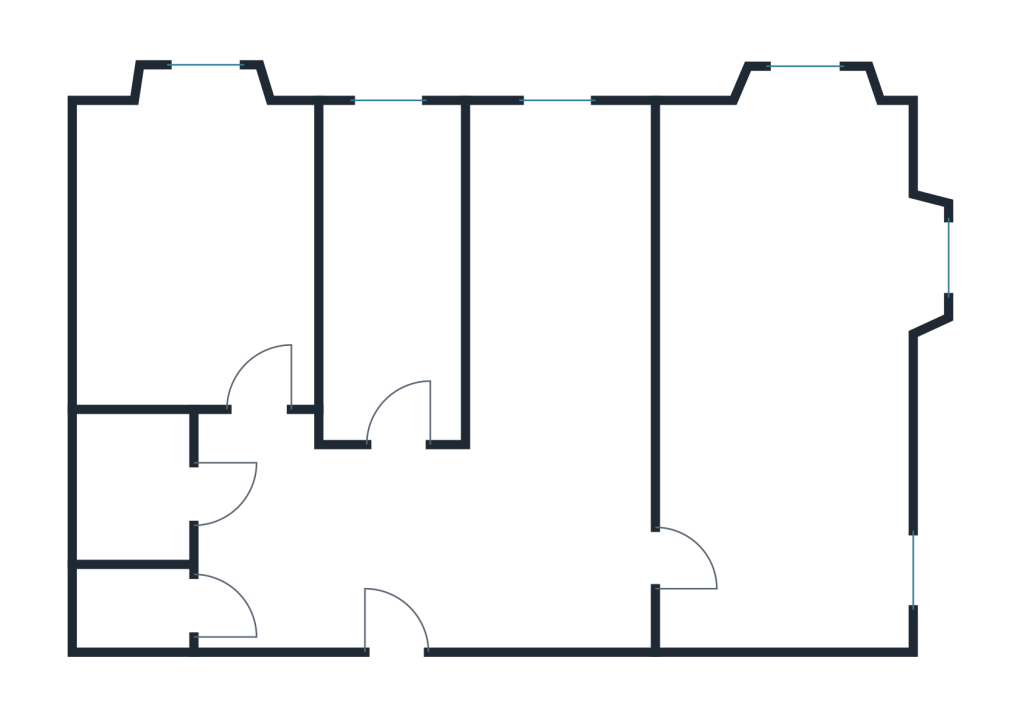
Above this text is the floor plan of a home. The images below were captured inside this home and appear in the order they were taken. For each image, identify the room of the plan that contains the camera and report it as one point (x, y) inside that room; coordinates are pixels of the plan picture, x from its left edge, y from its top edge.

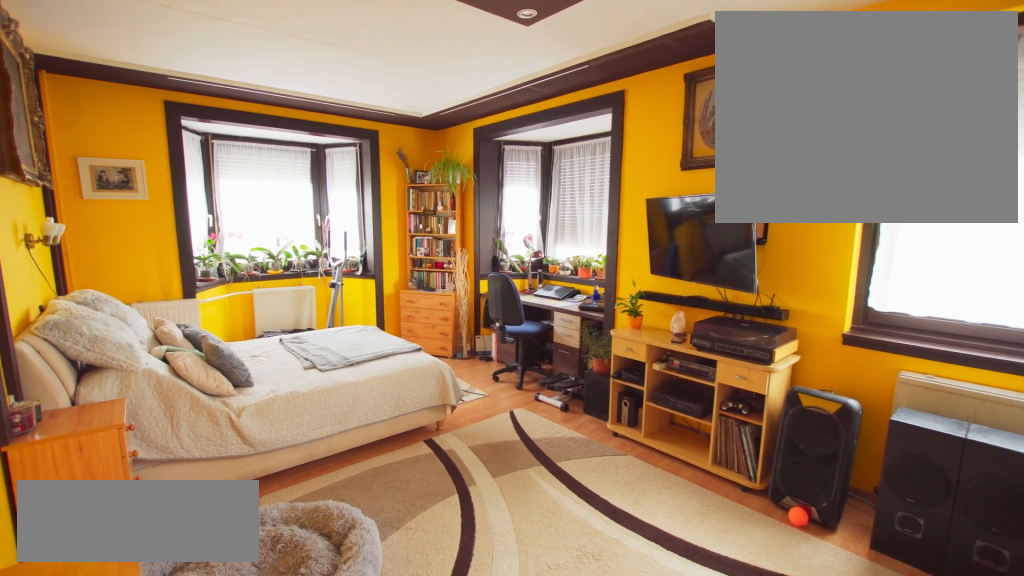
(788, 379)
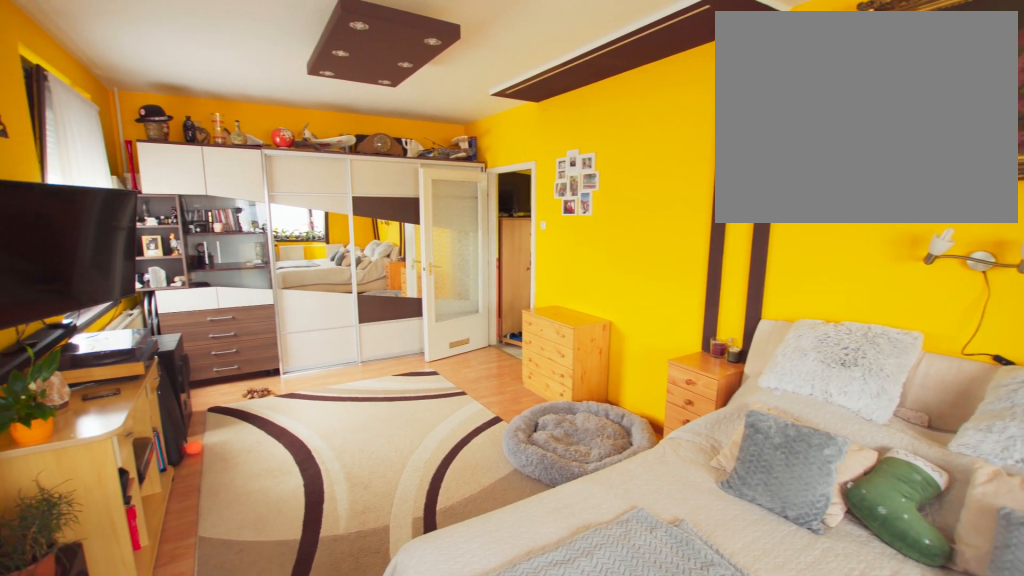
(789, 378)
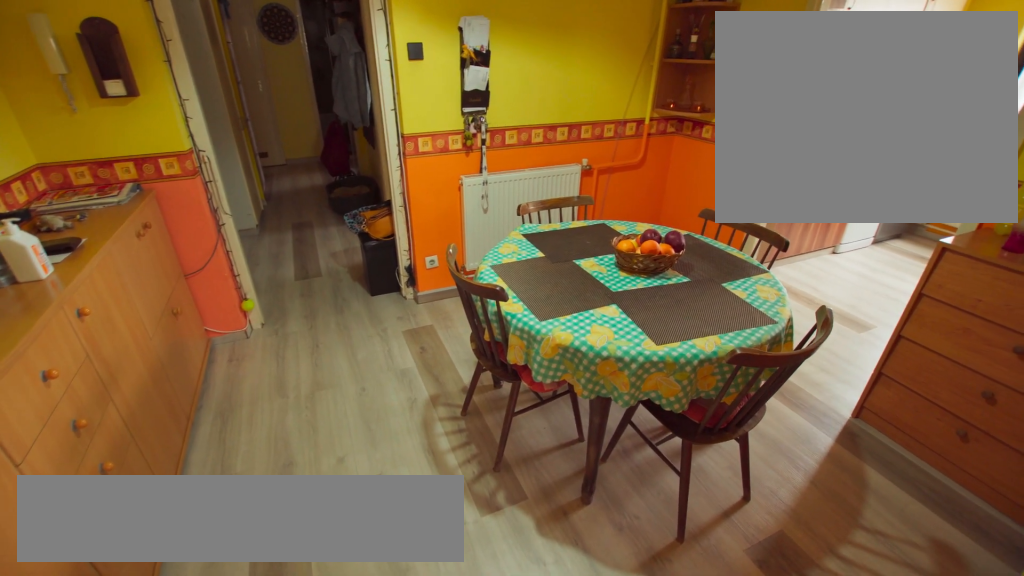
(564, 528)
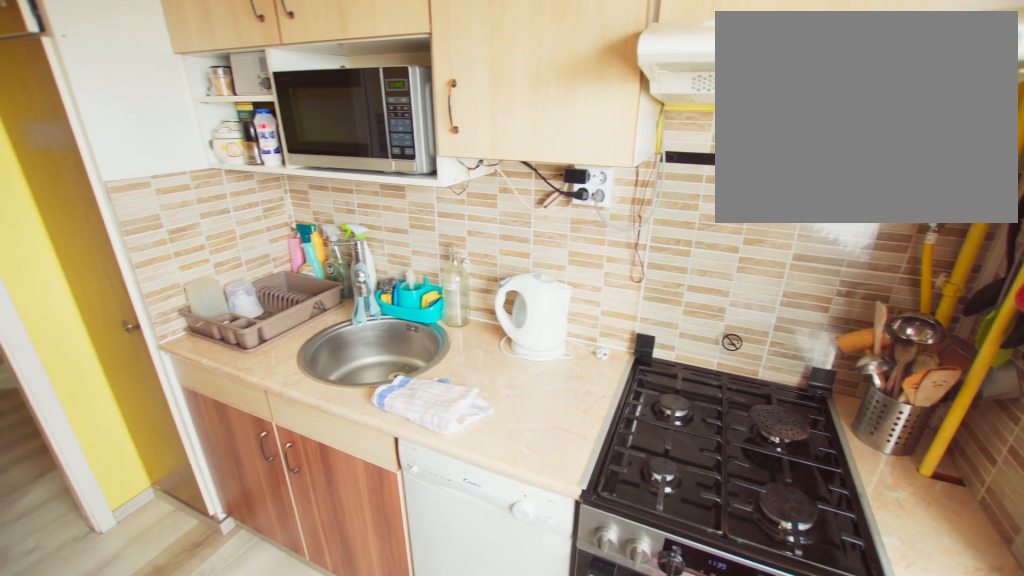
(565, 280)
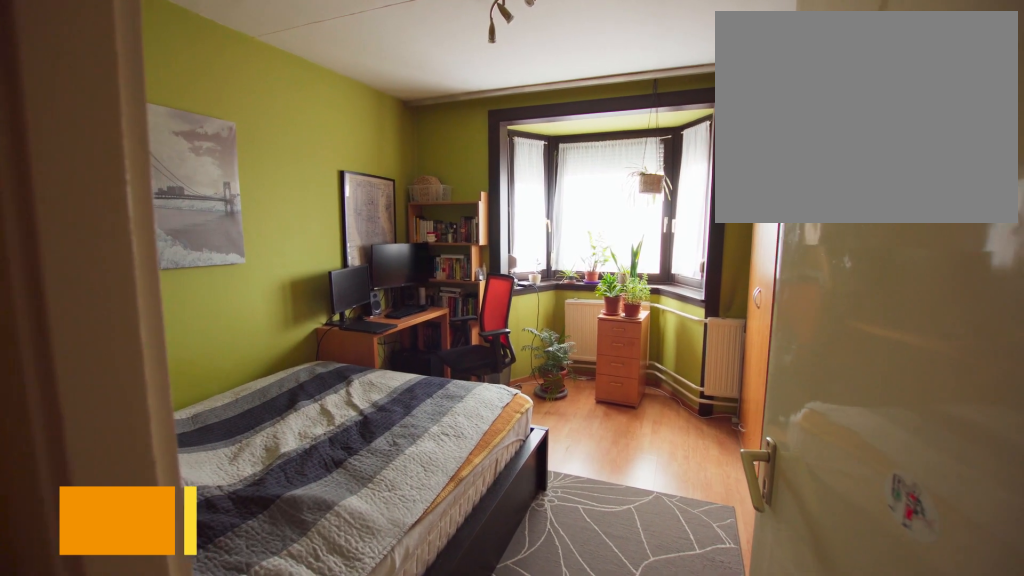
(200, 280)
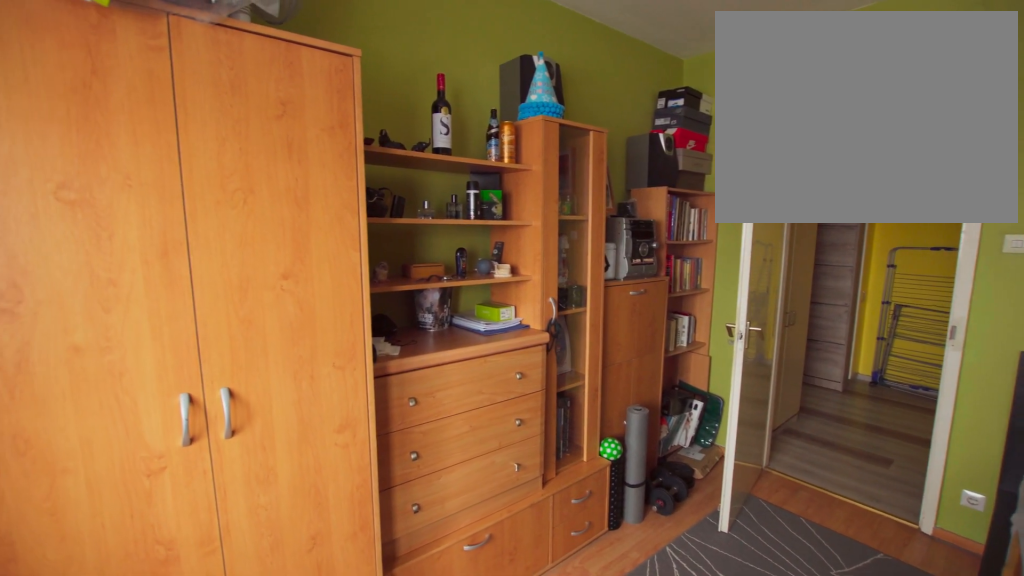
(200, 280)
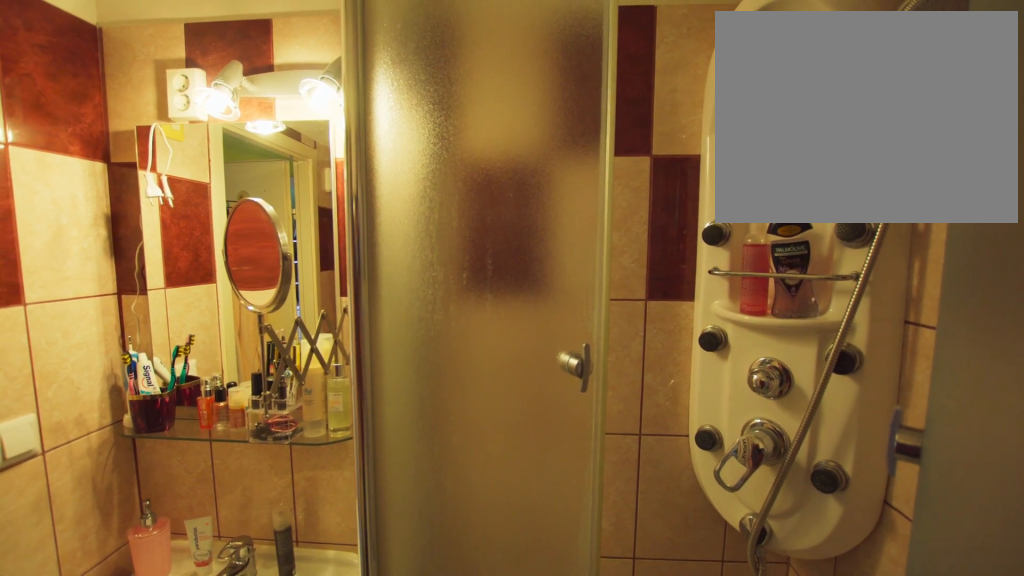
(137, 484)
